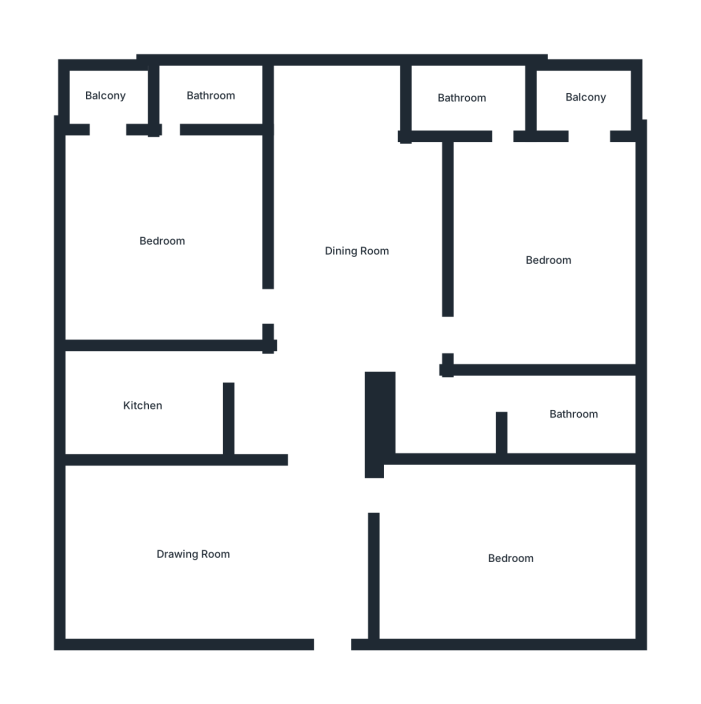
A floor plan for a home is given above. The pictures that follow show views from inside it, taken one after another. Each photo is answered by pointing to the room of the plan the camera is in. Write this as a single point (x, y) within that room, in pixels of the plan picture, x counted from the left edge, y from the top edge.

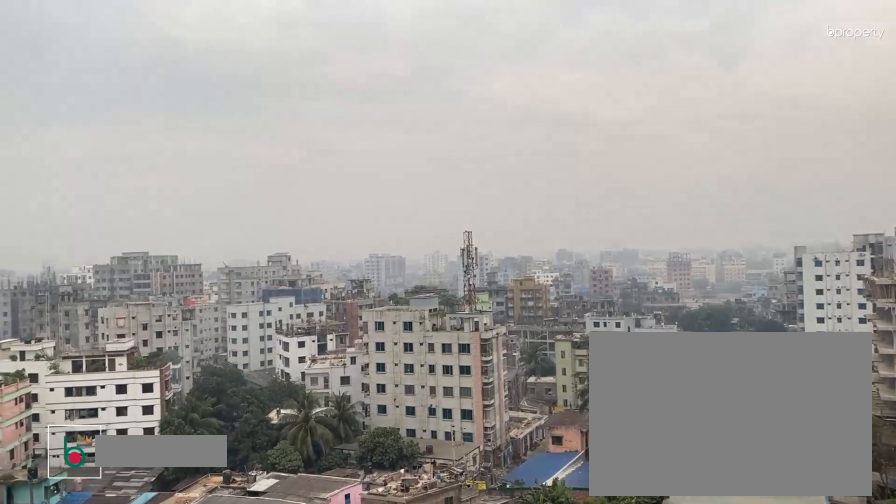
(104, 95)
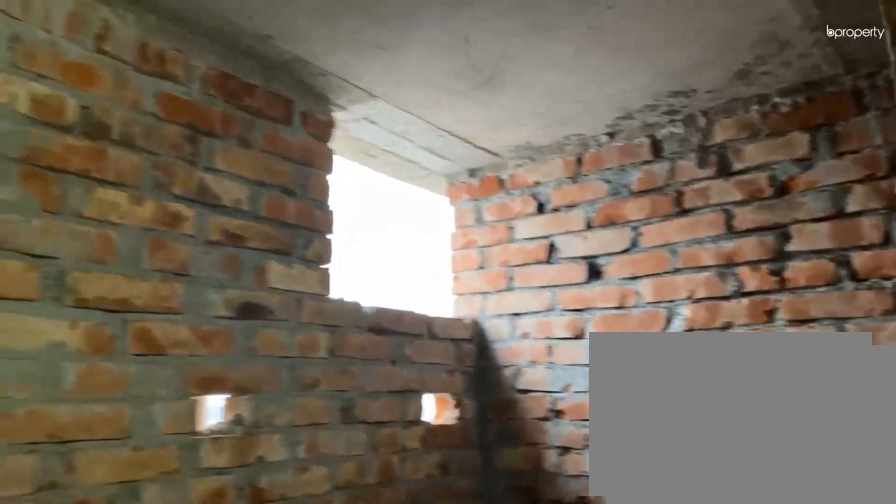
(211, 95)
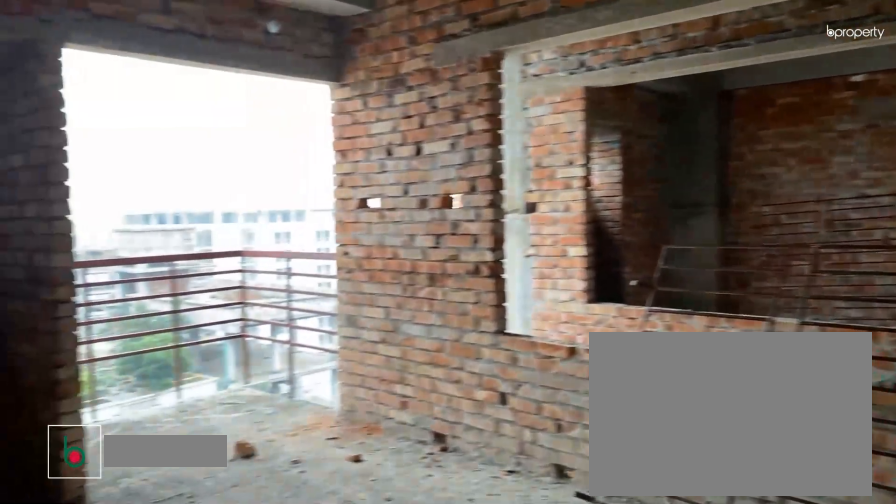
(548, 261)
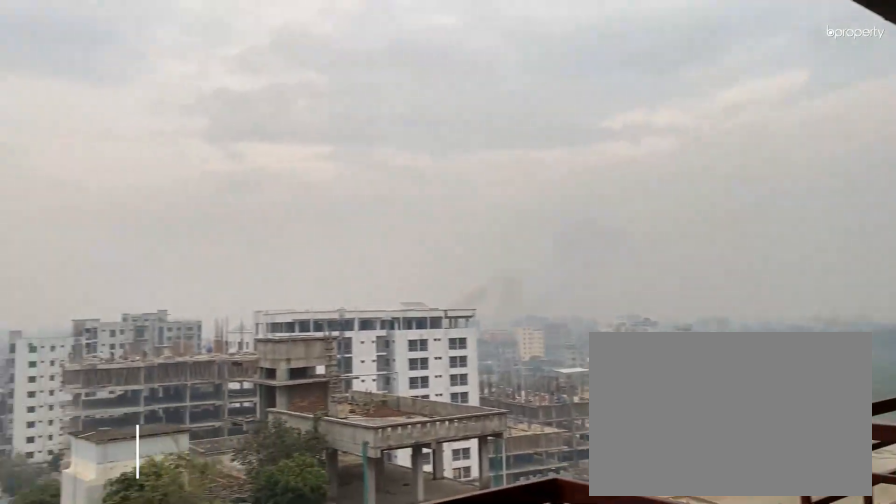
(586, 98)
